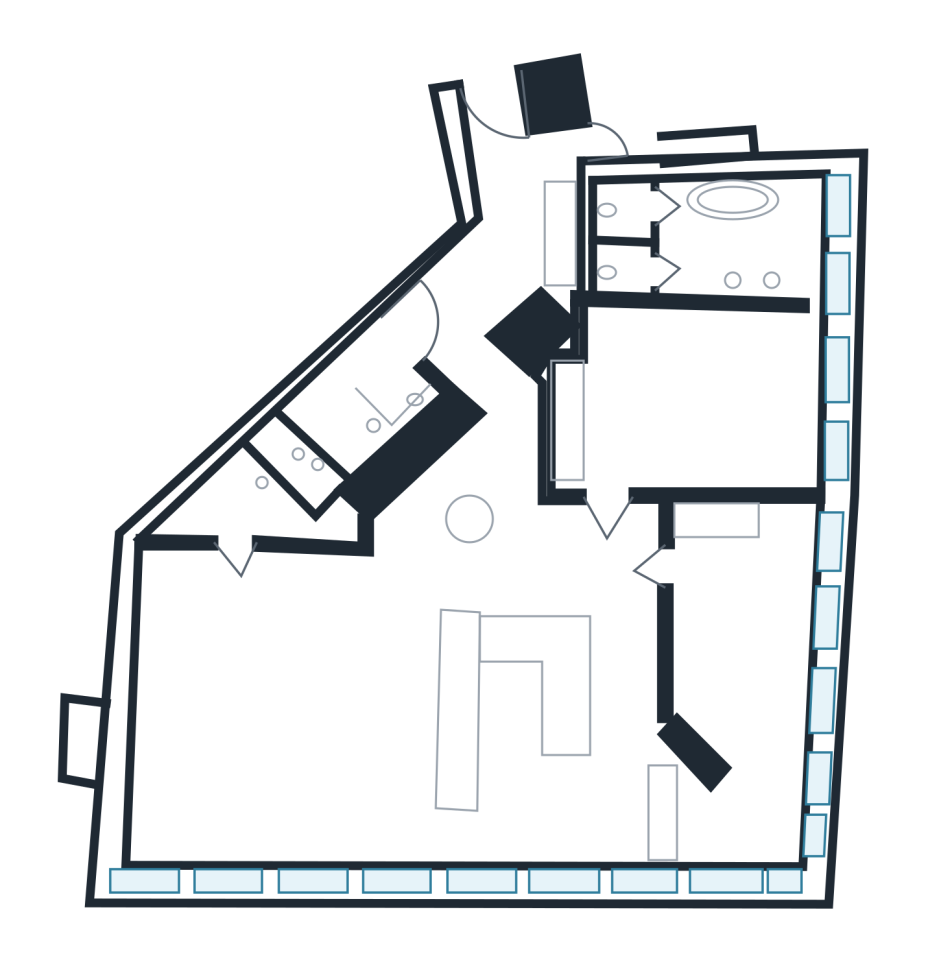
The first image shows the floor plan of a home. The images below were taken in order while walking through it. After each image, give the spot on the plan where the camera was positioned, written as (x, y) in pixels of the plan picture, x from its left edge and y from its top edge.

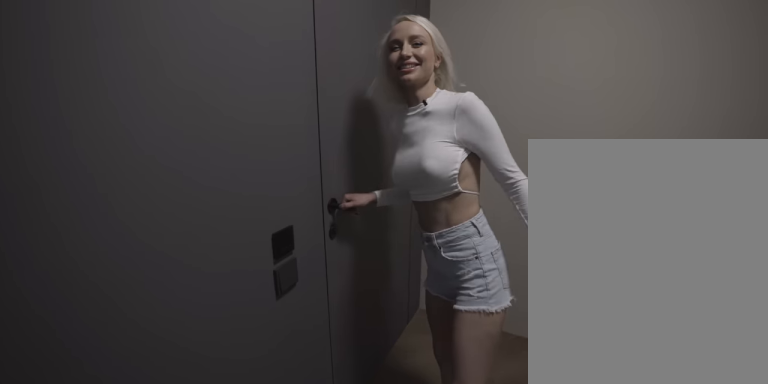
(456, 279)
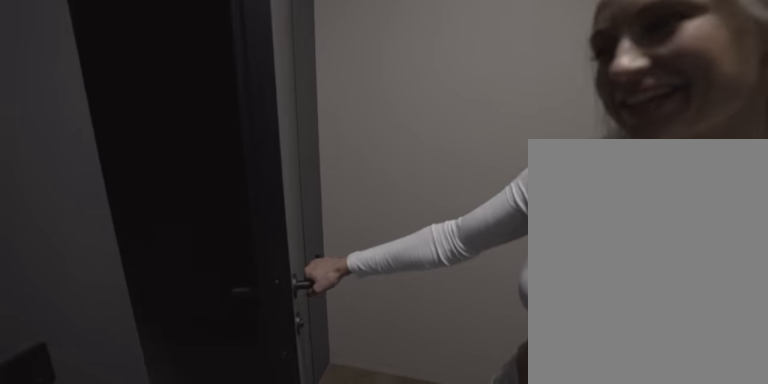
(456, 279)
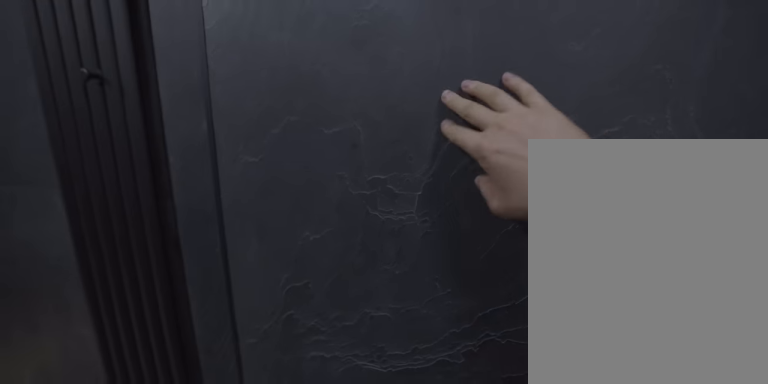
(387, 380)
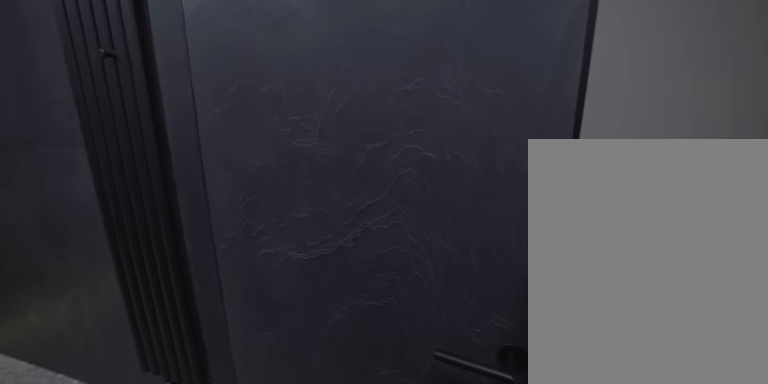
(387, 380)
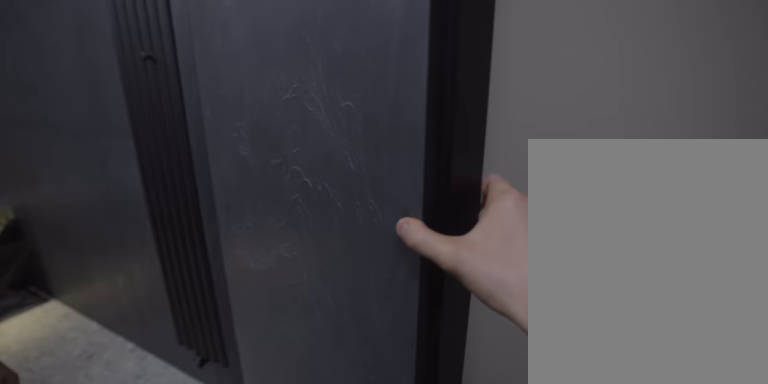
(387, 376)
